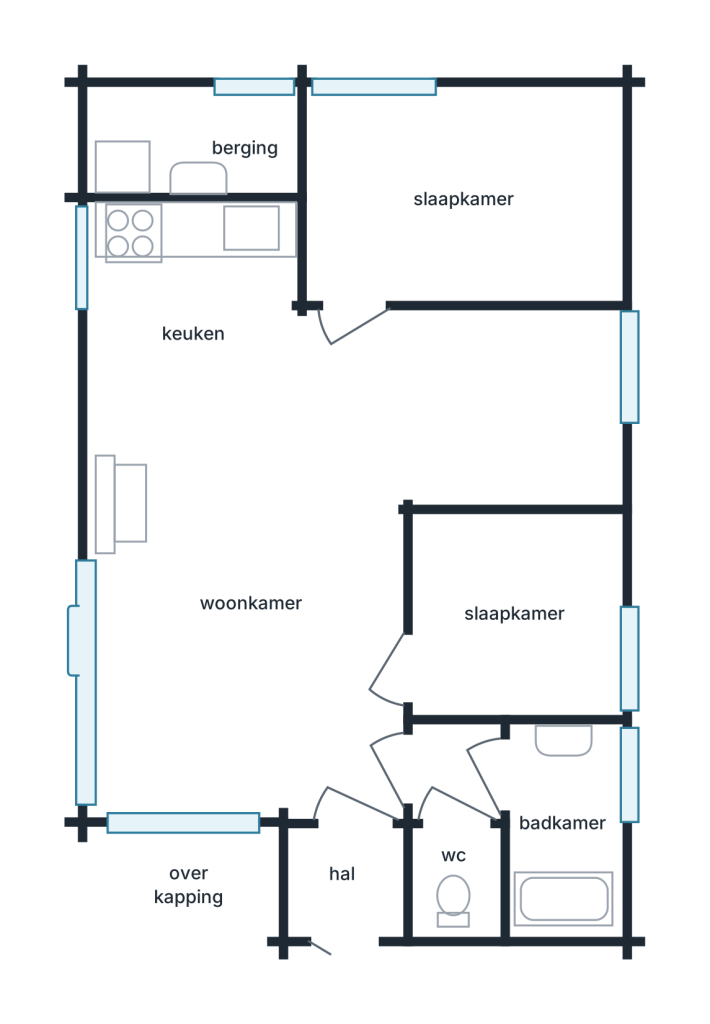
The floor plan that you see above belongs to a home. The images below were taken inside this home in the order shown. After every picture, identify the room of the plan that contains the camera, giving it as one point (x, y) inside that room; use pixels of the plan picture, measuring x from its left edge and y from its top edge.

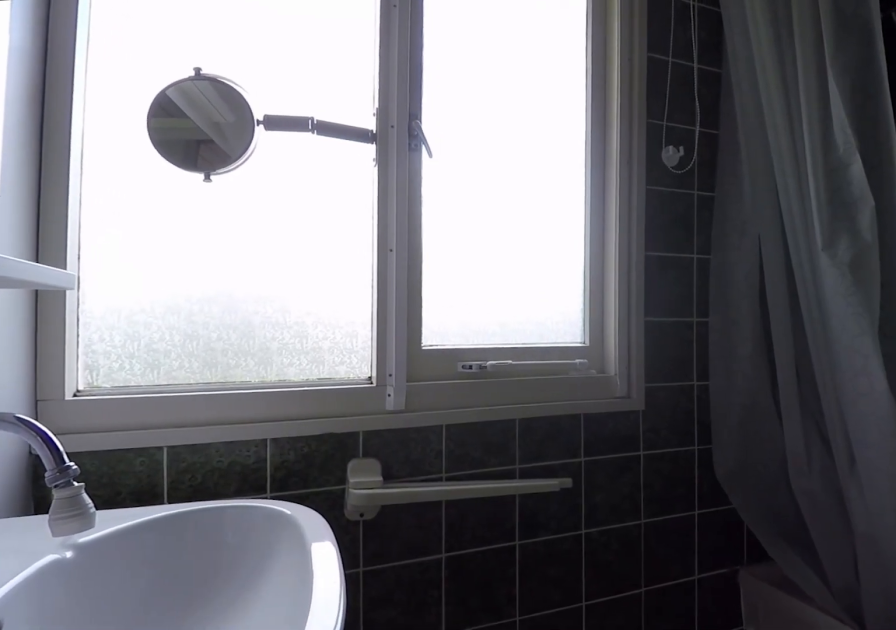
(563, 825)
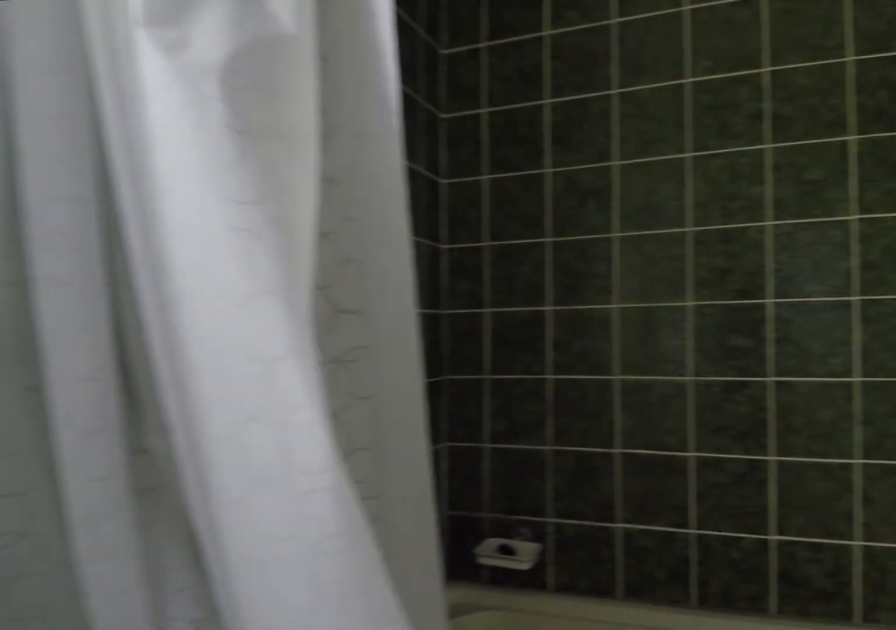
(563, 825)
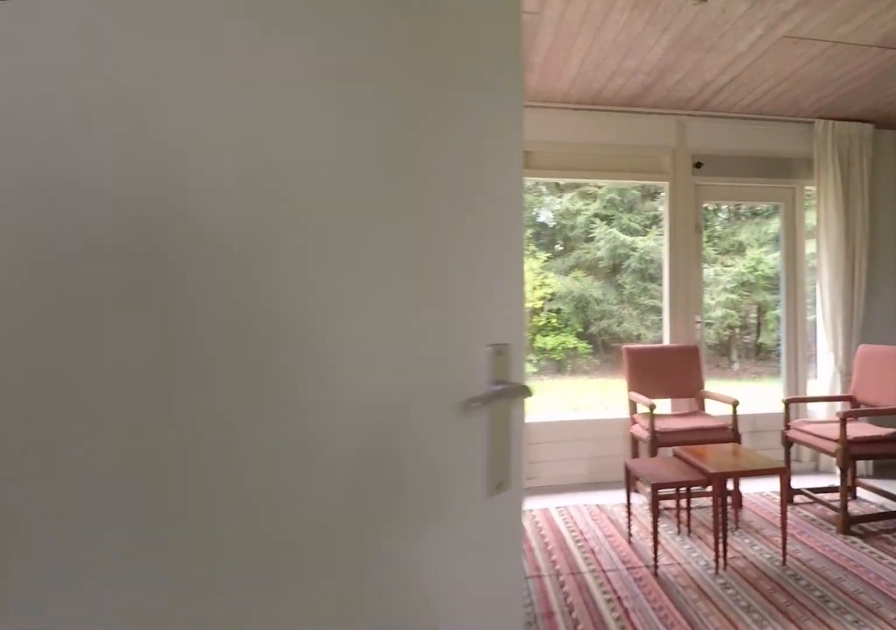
(460, 772)
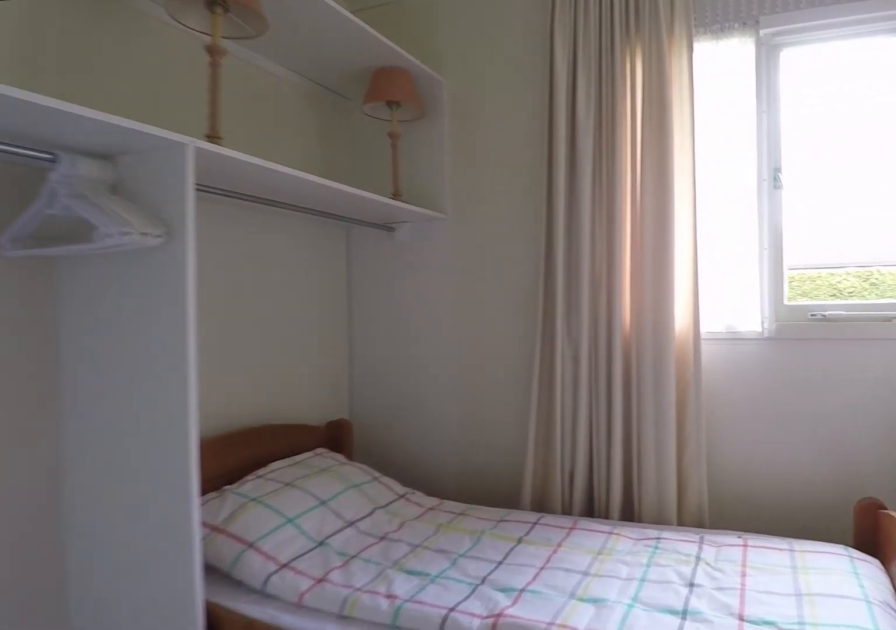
(513, 614)
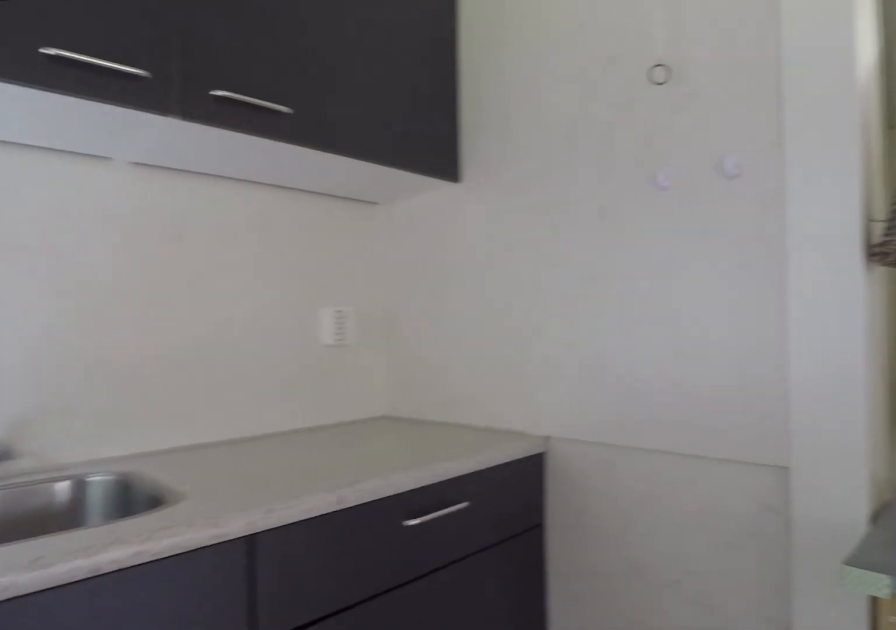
(191, 271)
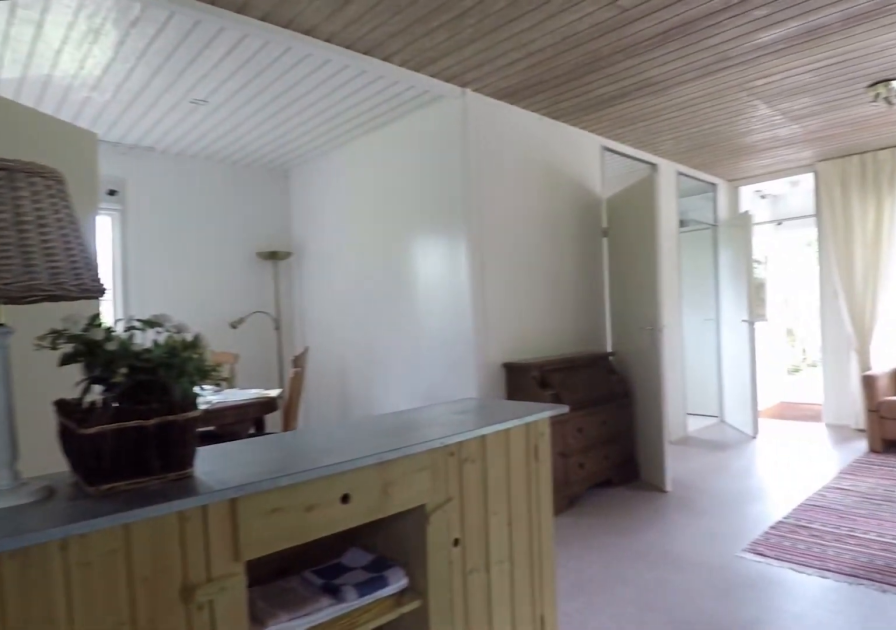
(191, 271)
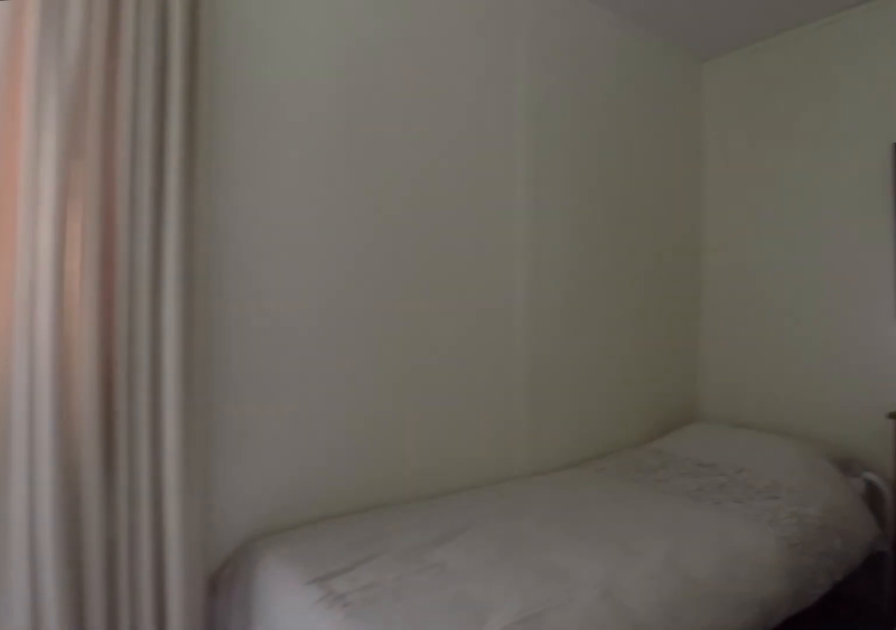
(460, 200)
